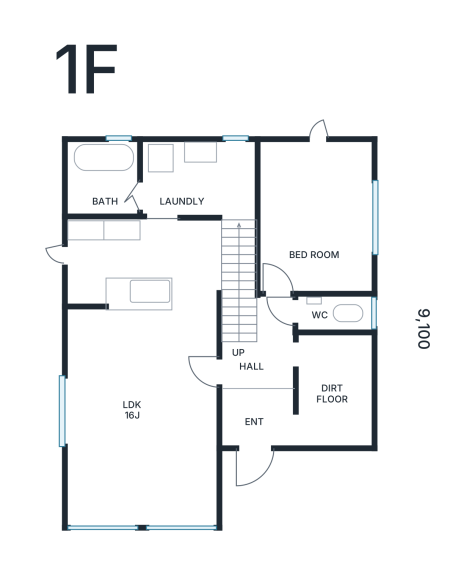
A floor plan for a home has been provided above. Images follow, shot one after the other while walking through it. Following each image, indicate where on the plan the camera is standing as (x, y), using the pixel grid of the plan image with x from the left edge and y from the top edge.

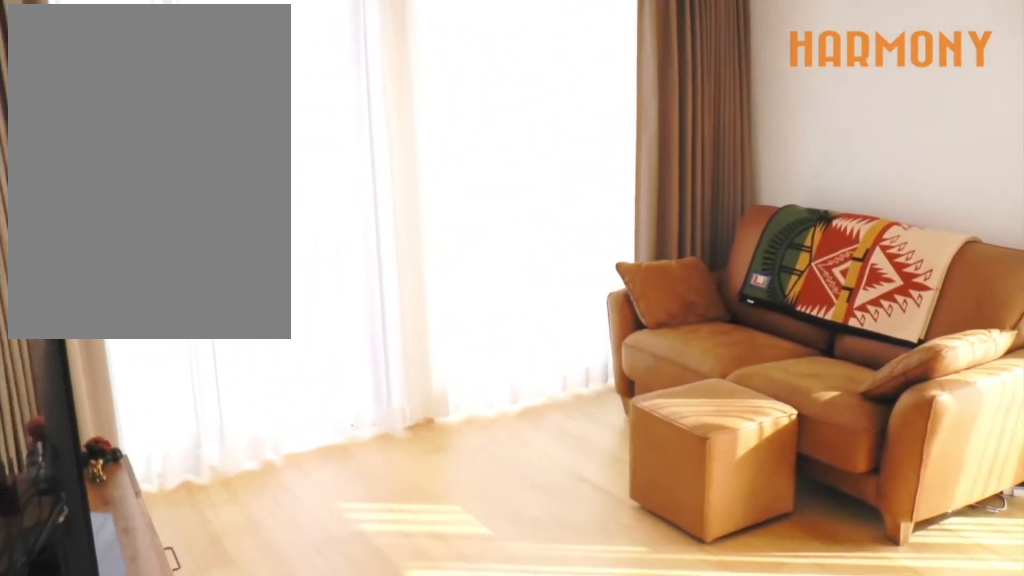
(170, 387)
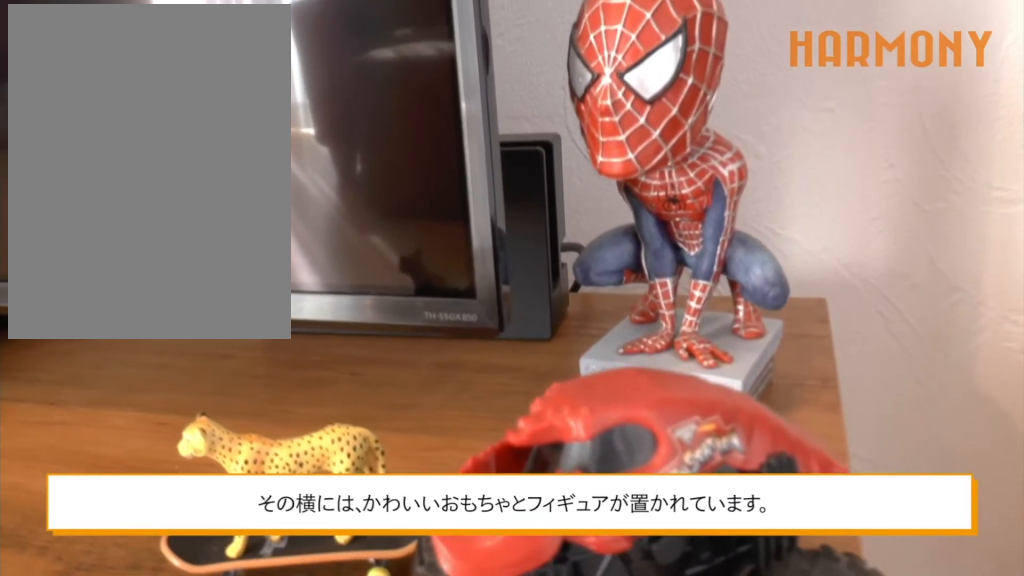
(125, 475)
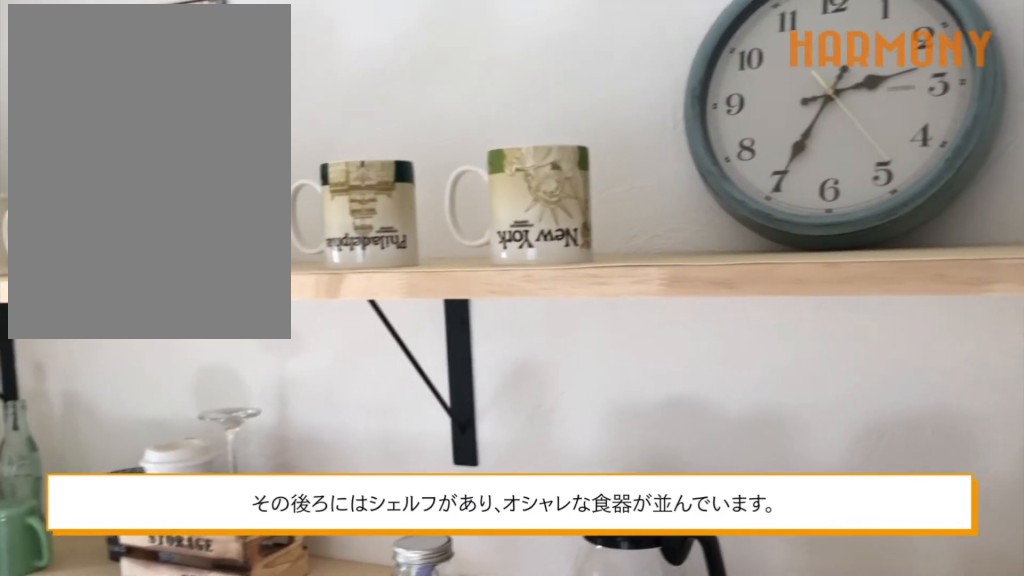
(130, 260)
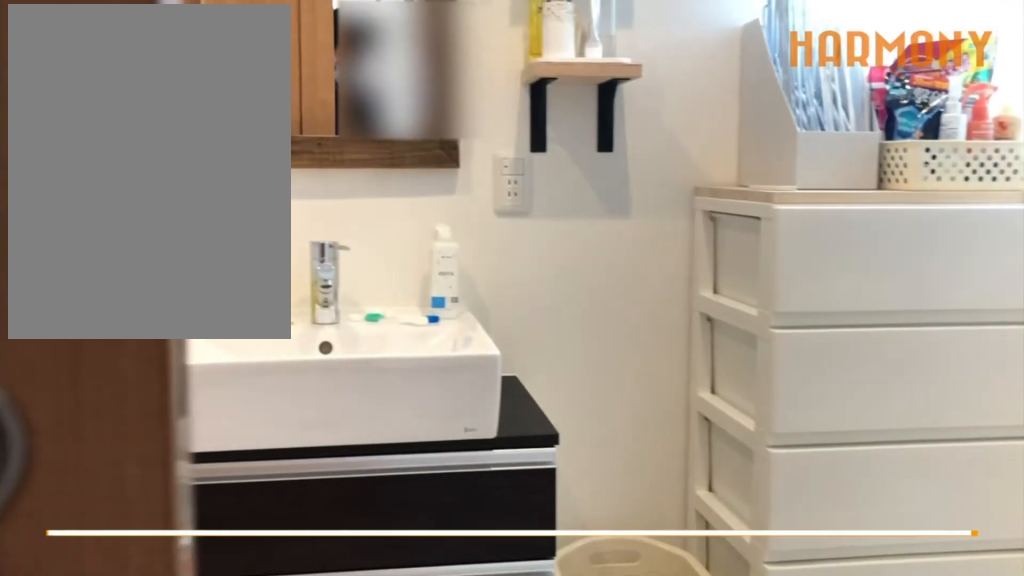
(179, 201)
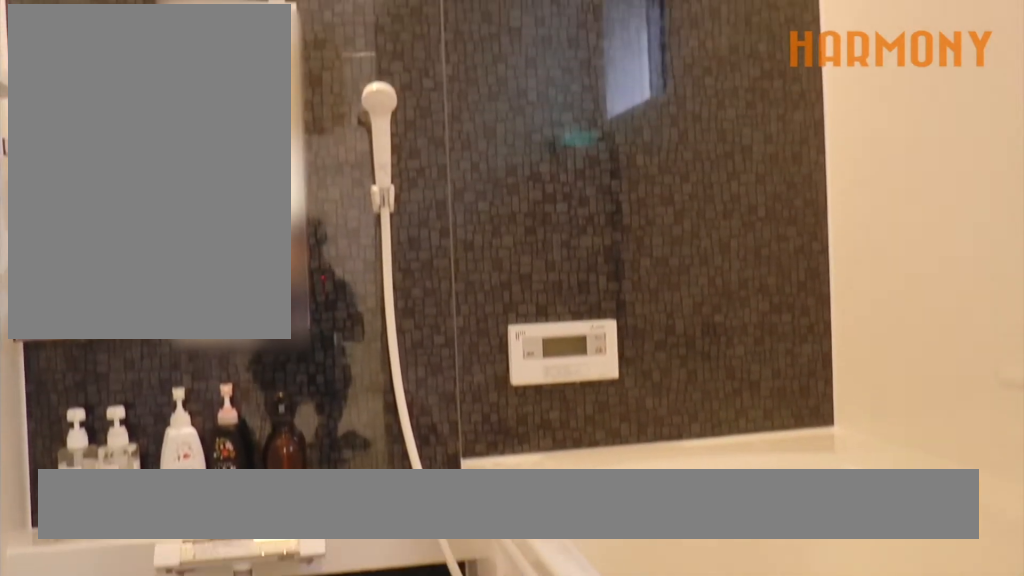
(123, 195)
